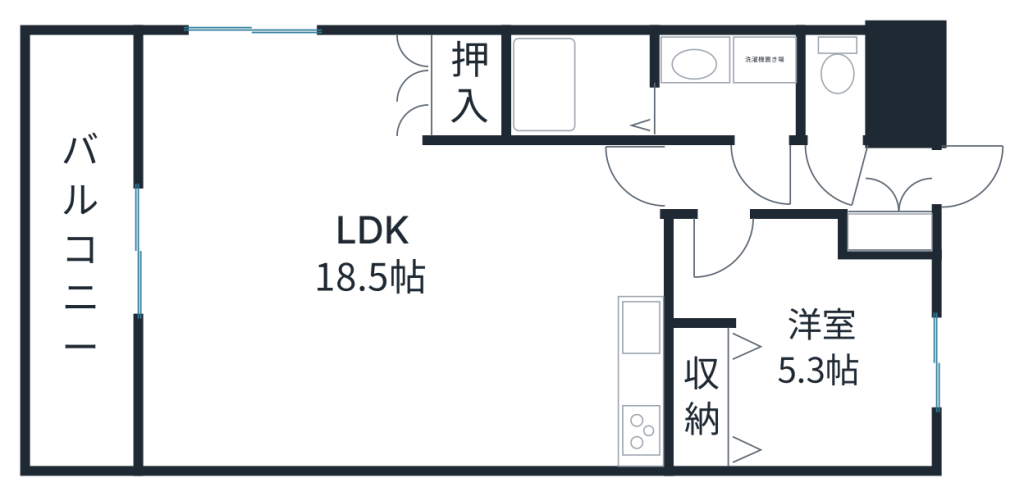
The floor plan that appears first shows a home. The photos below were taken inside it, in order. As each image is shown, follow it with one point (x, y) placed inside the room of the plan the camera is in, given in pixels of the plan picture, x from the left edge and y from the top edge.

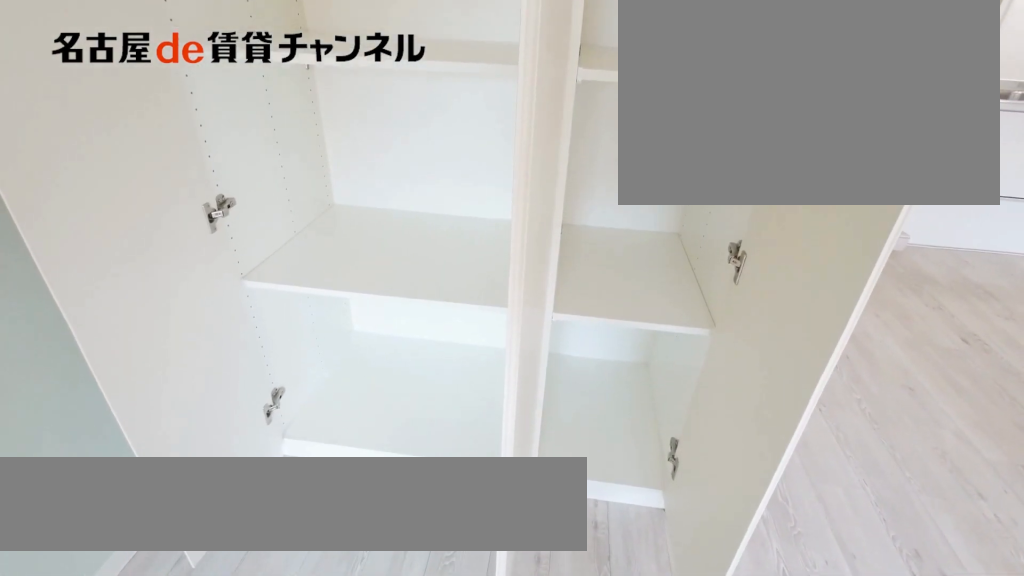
(462, 86)
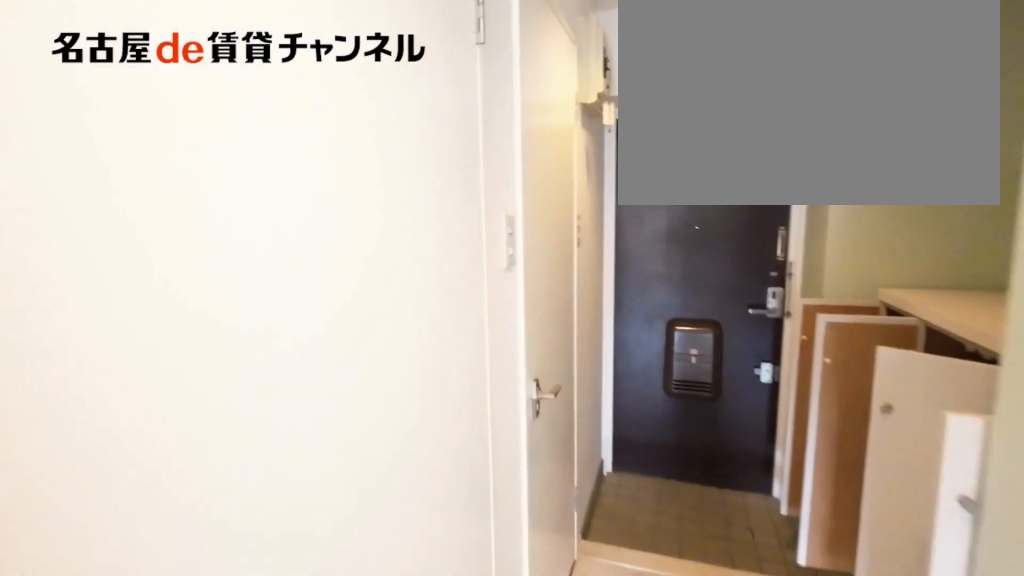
(761, 177)
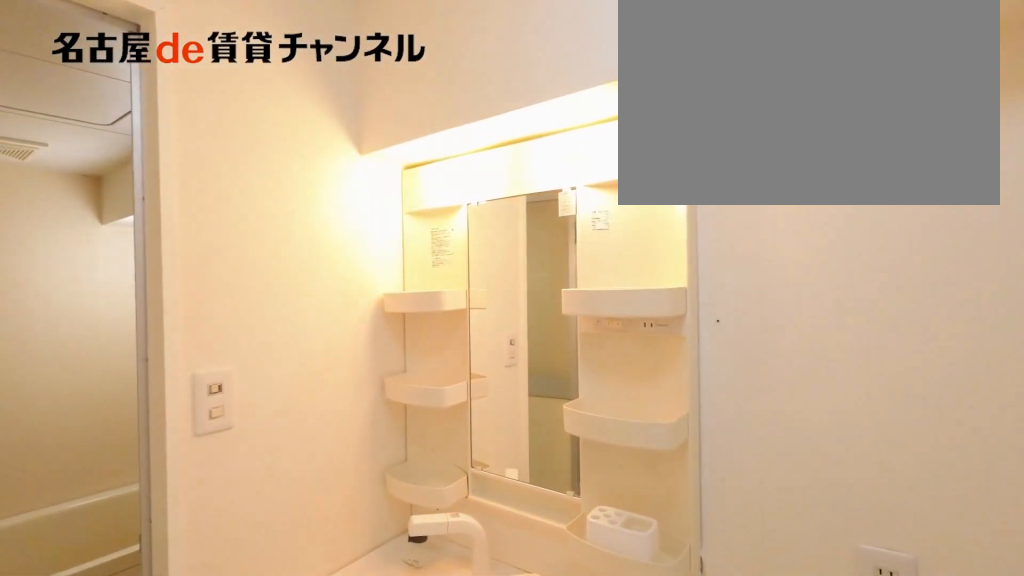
(728, 83)
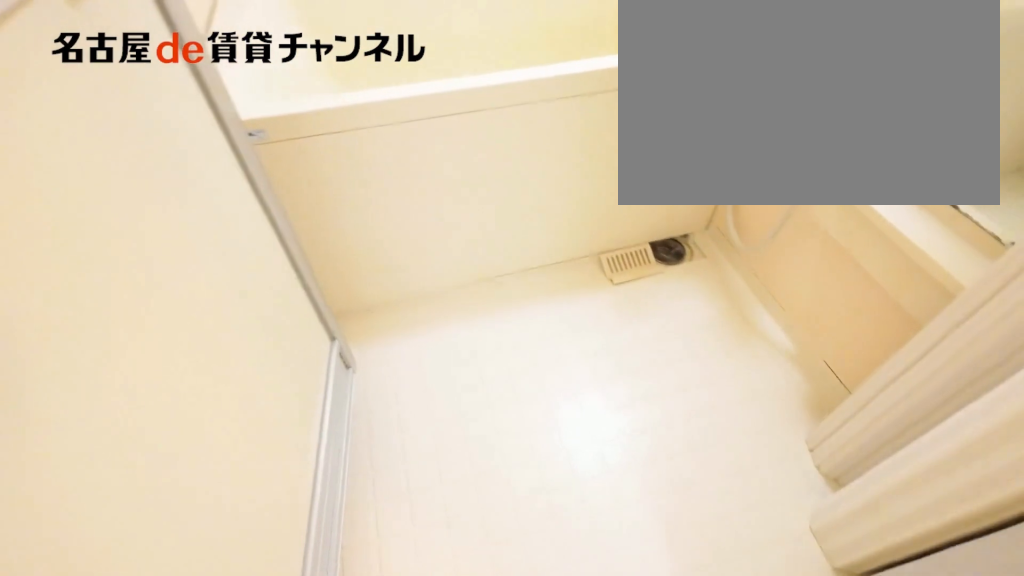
(582, 86)
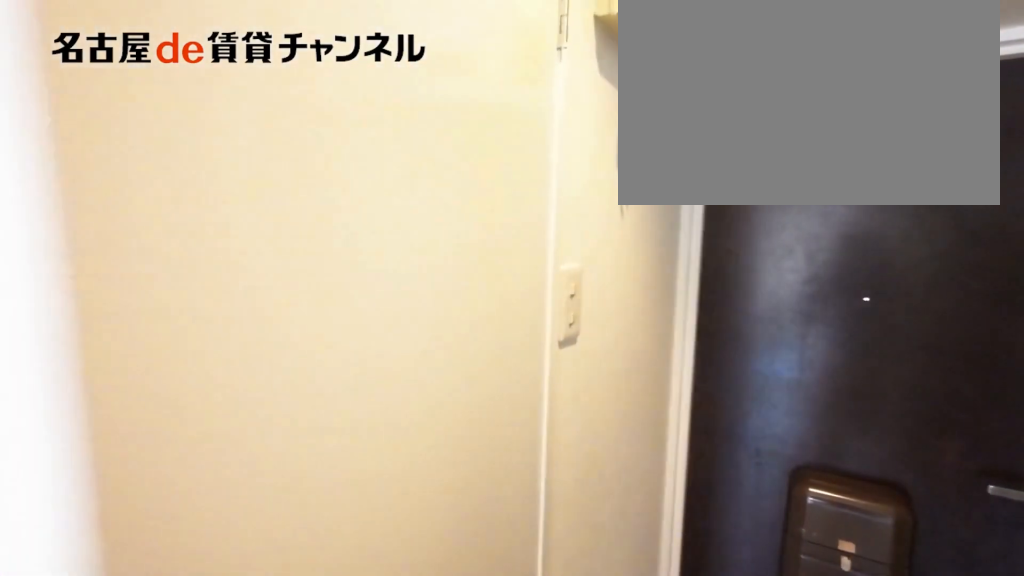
(768, 177)
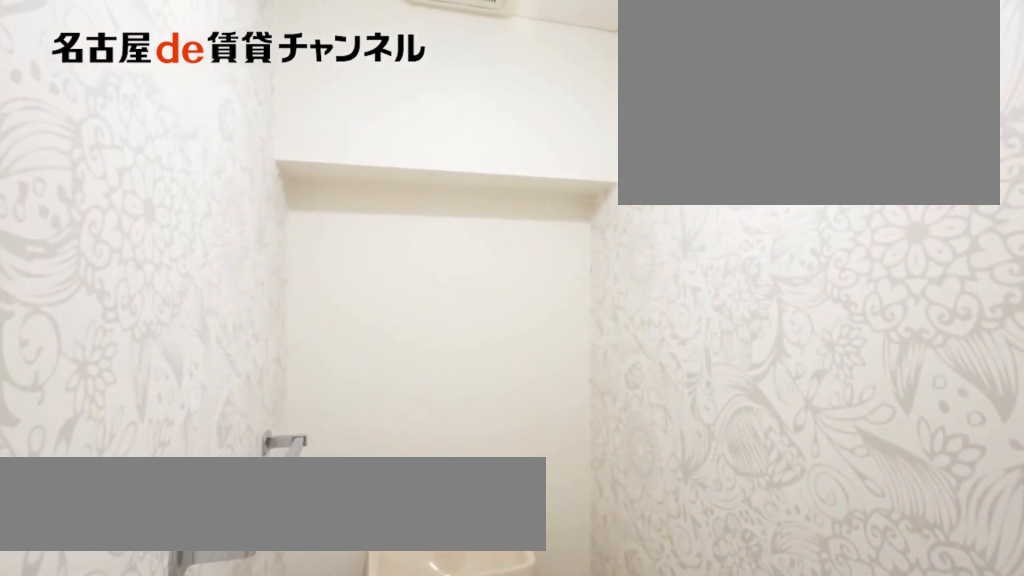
(840, 83)
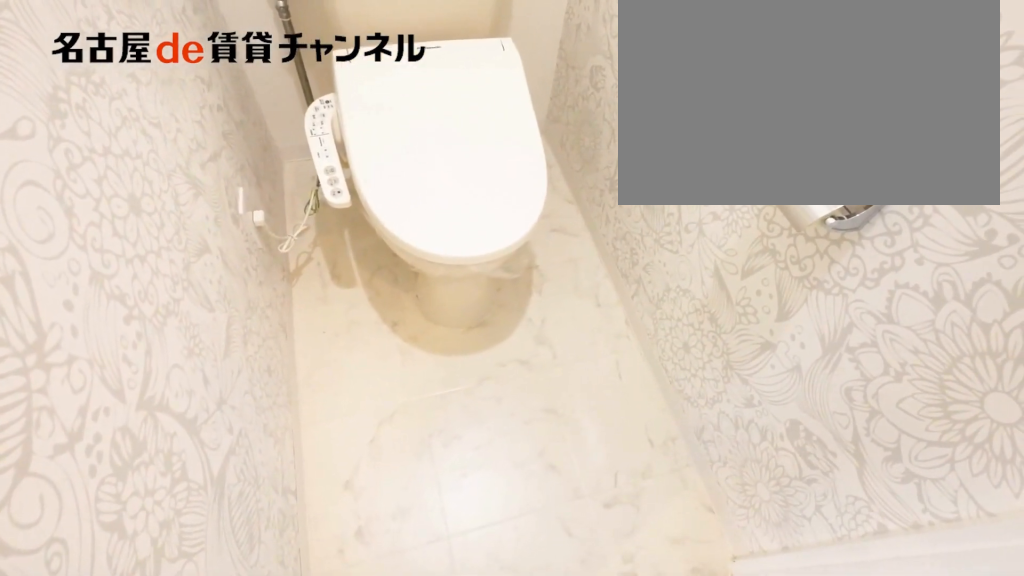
(840, 83)
